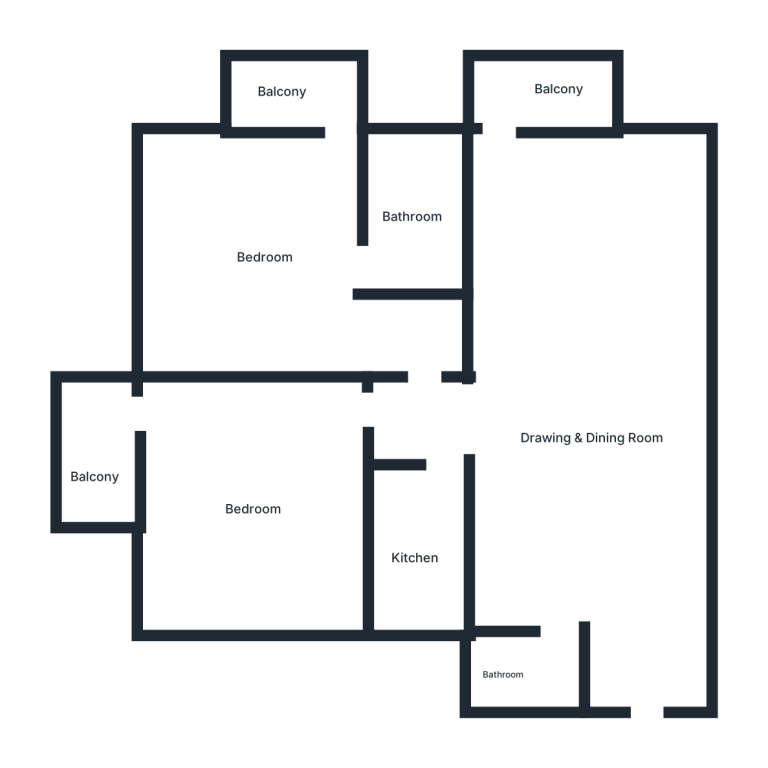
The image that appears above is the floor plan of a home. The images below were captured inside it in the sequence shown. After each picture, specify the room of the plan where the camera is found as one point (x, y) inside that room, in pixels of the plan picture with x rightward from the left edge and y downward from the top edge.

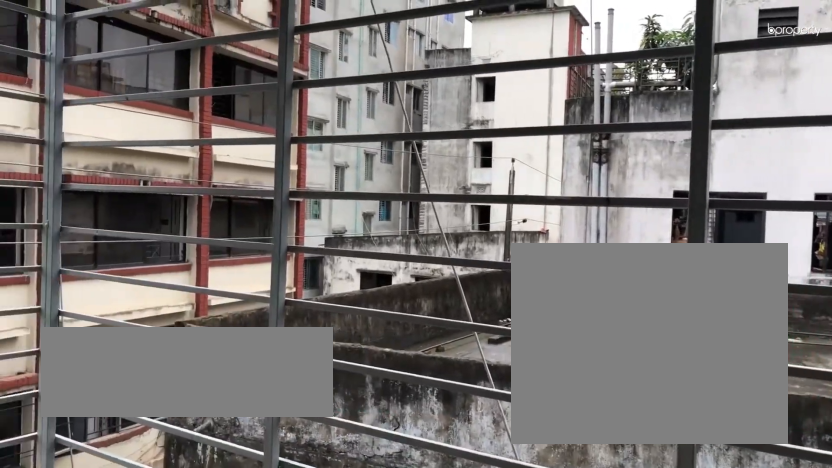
(283, 93)
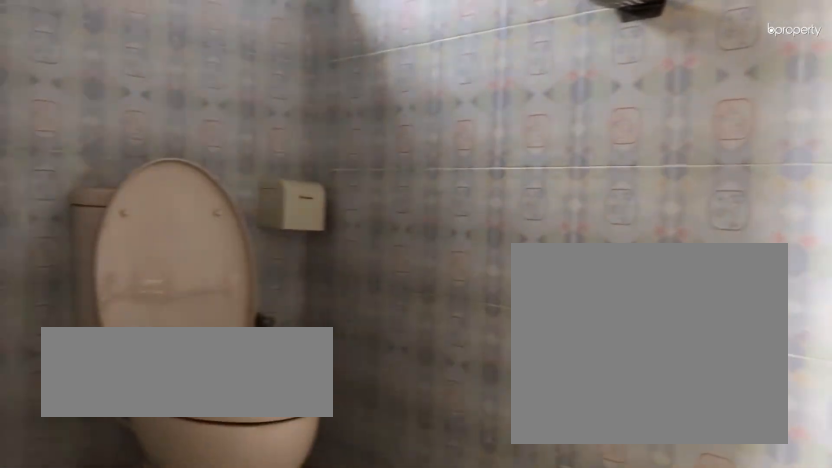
(418, 220)
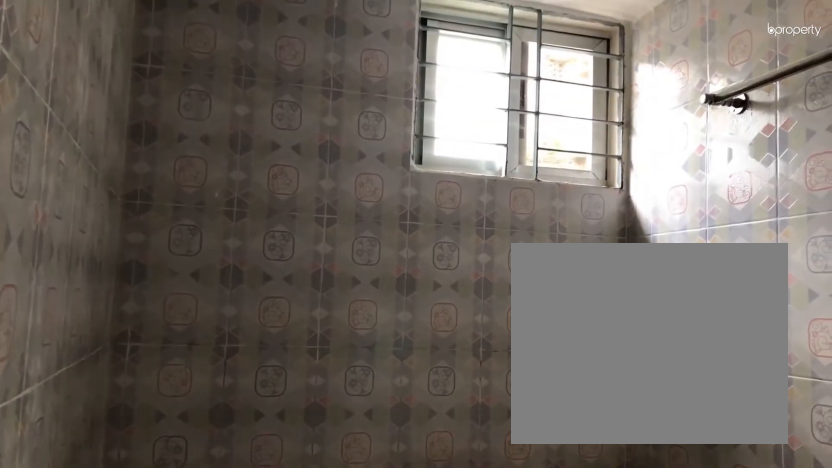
(418, 220)
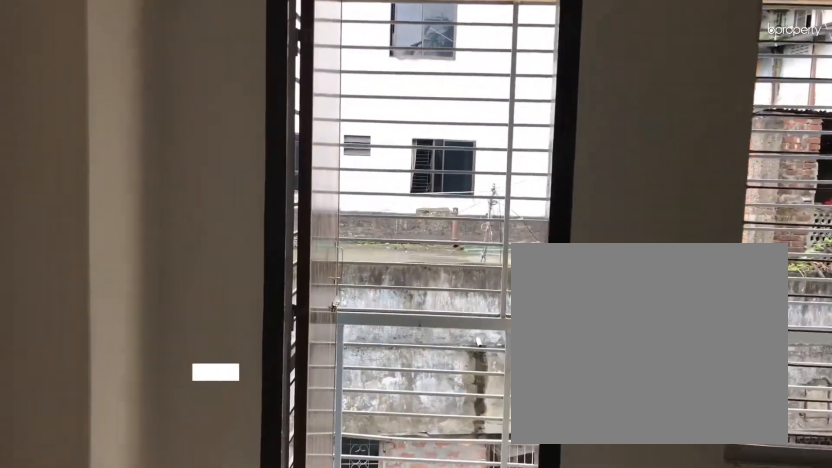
(506, 171)
